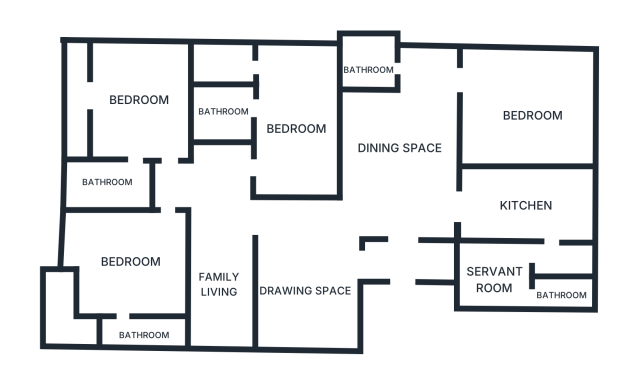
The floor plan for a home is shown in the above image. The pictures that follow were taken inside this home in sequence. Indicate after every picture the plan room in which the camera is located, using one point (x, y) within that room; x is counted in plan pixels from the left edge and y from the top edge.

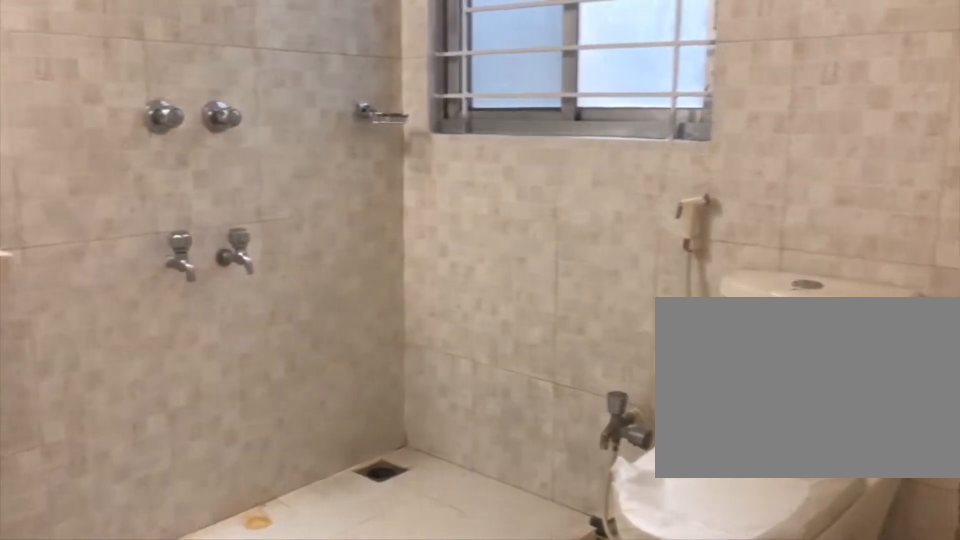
(375, 60)
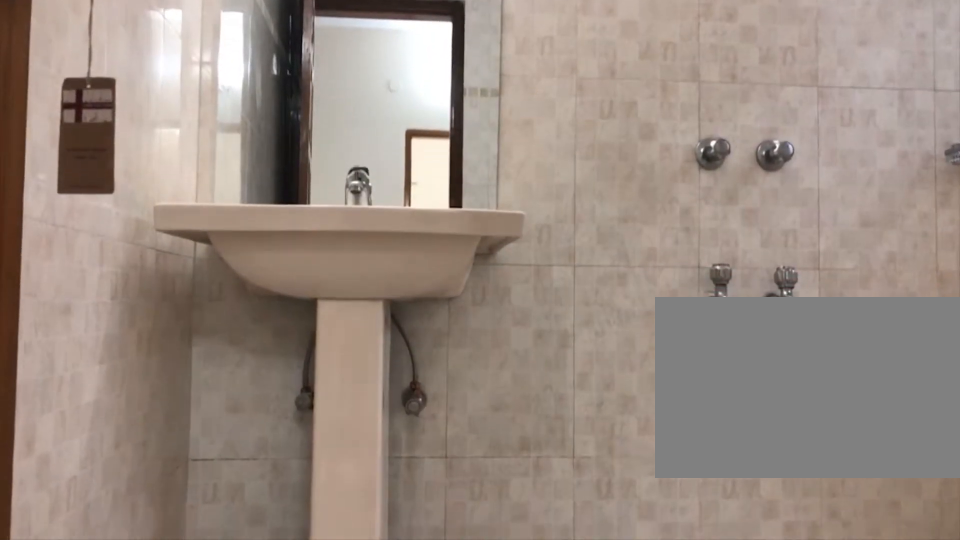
(370, 68)
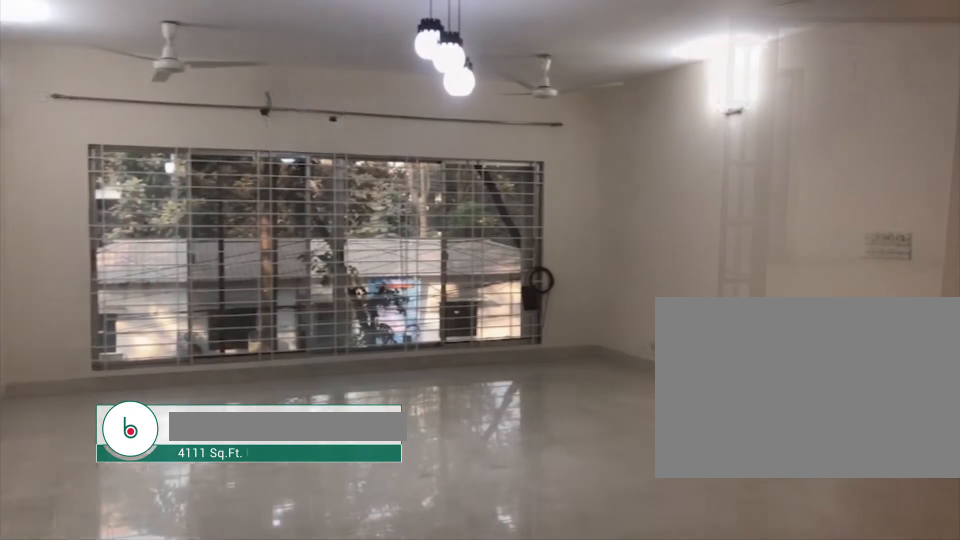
(331, 279)
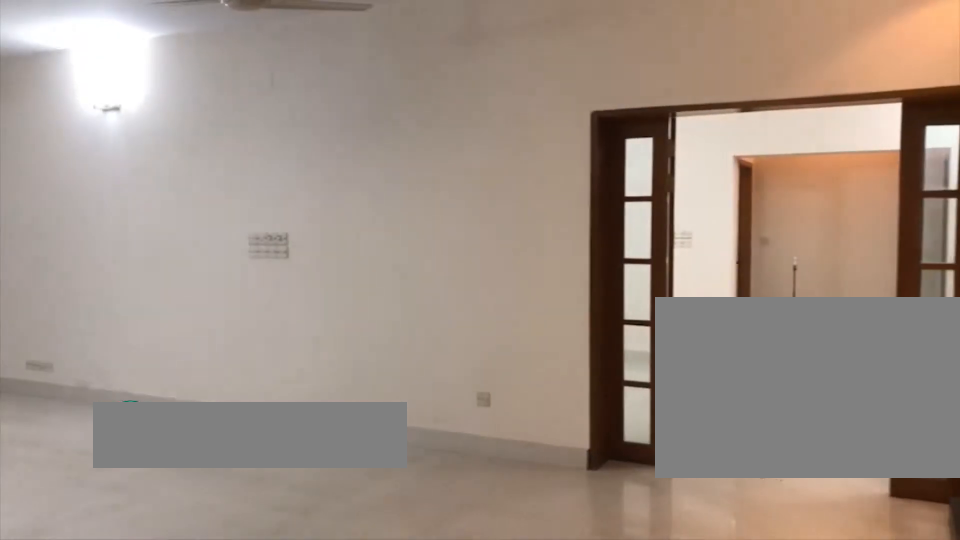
(331, 279)
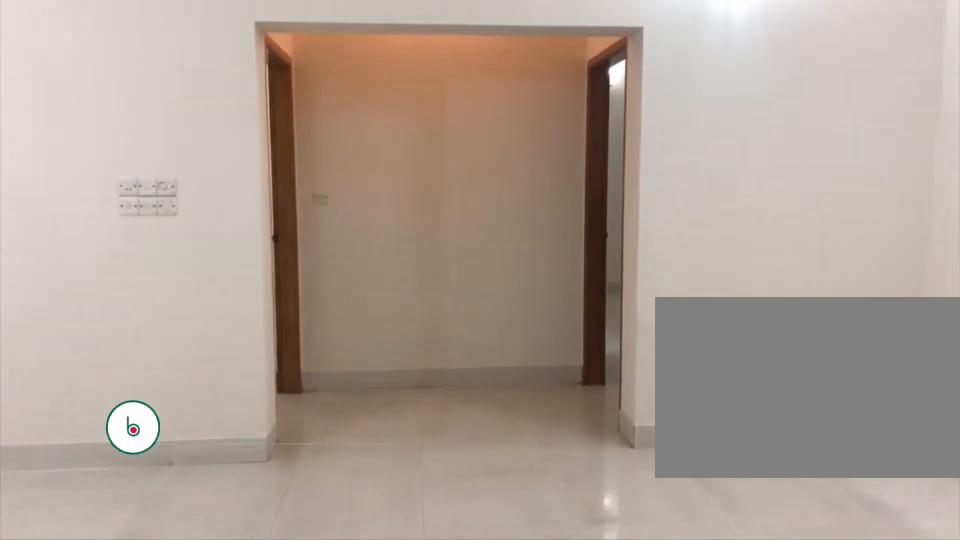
(262, 222)
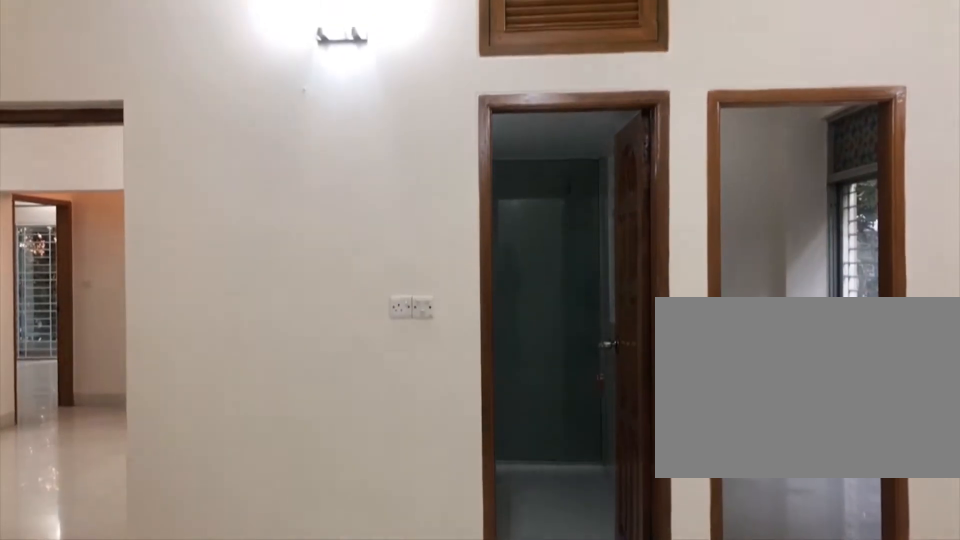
(294, 140)
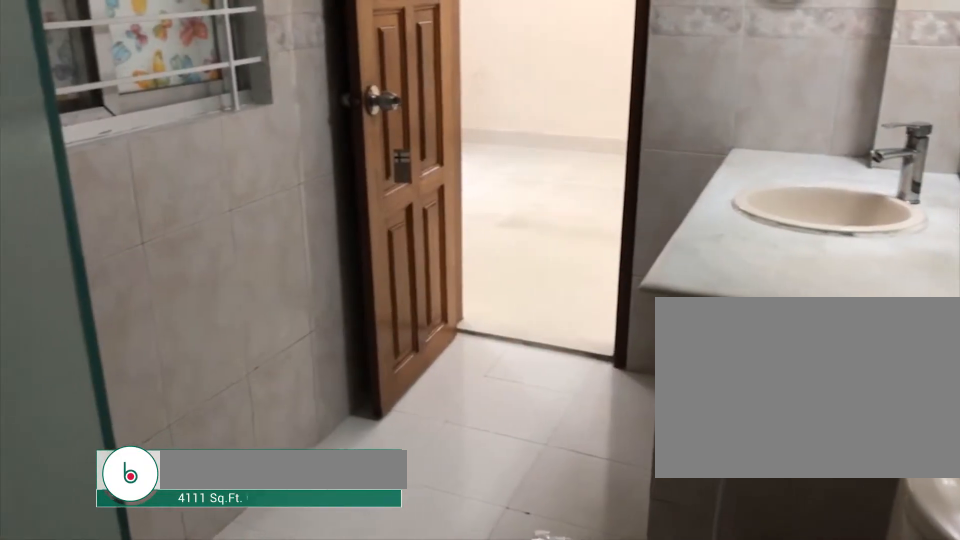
(222, 114)
